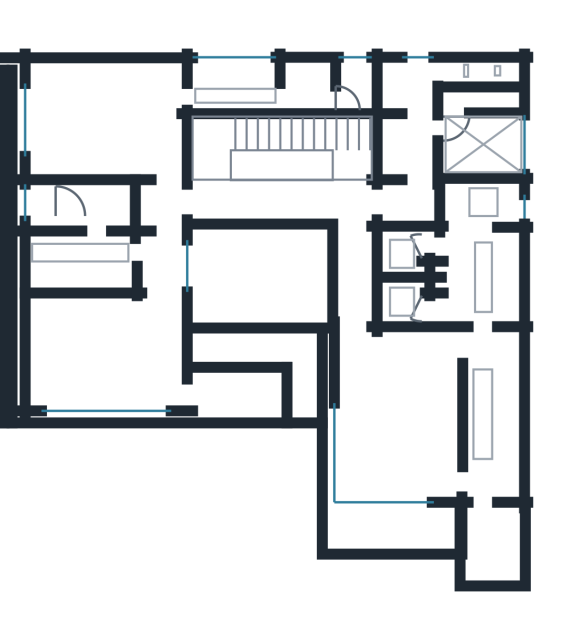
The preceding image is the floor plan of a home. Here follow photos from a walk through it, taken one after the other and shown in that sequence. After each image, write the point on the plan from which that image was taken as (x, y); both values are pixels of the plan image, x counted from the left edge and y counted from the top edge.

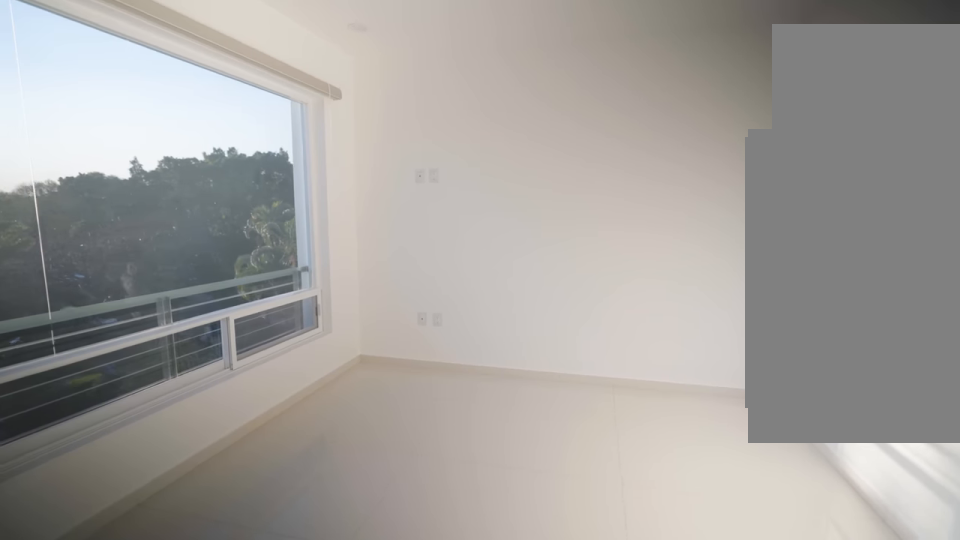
(160, 300)
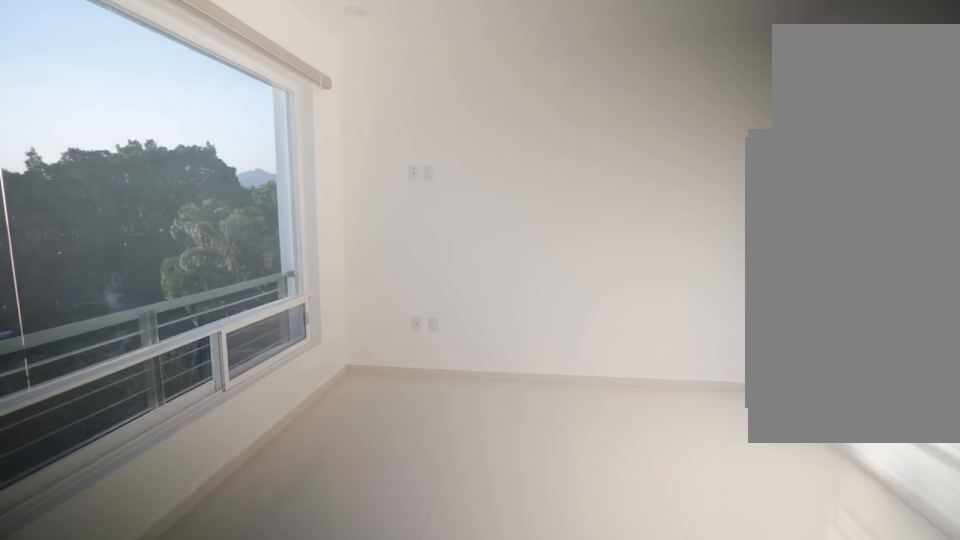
(160, 300)
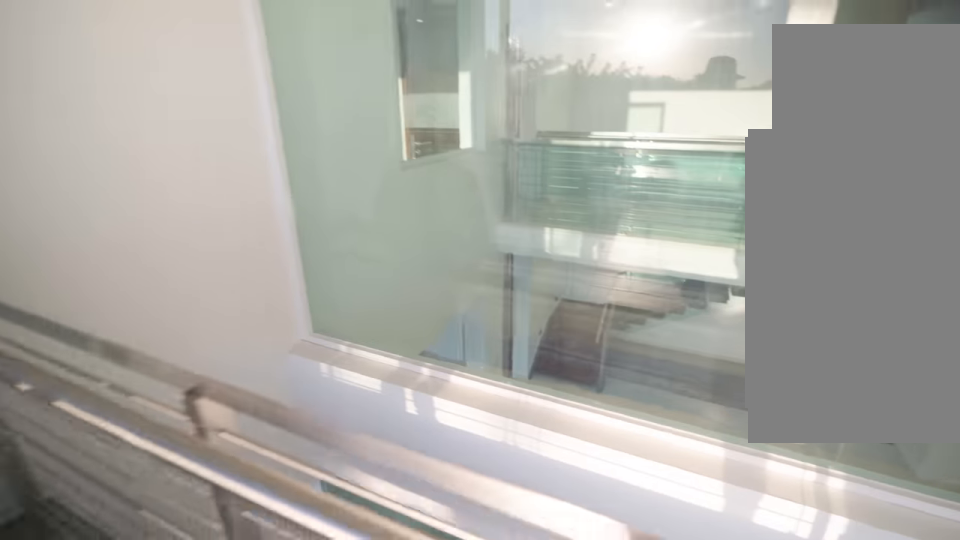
(236, 397)
